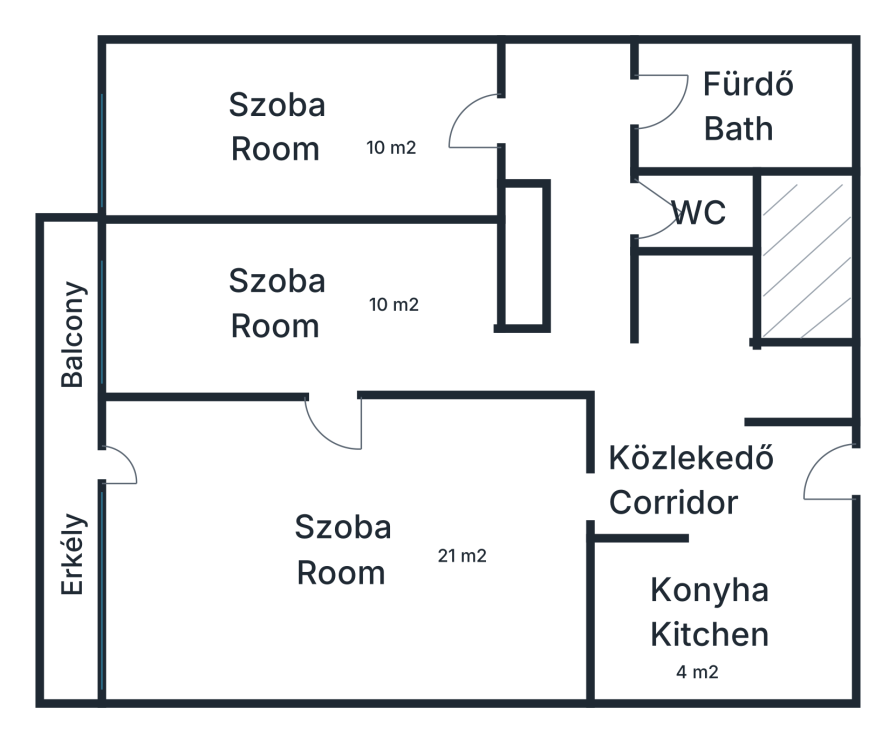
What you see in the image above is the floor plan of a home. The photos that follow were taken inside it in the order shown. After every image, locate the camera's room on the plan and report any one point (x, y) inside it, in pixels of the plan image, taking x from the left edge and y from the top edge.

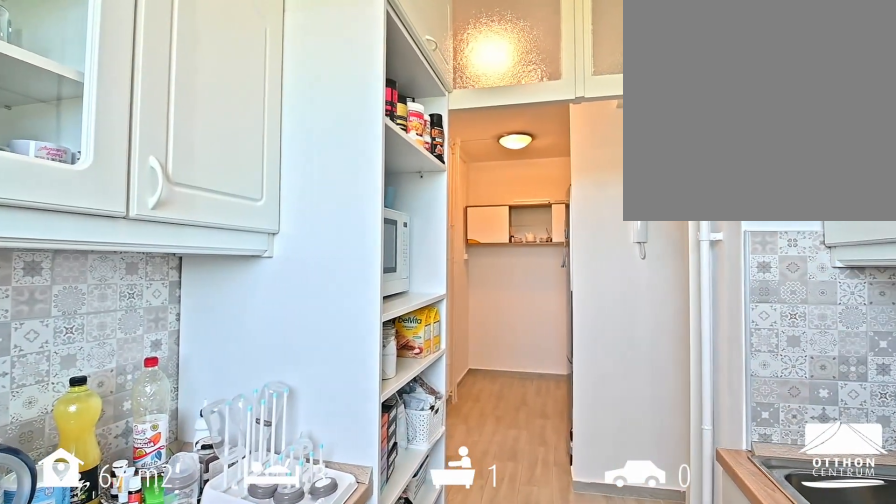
(712, 611)
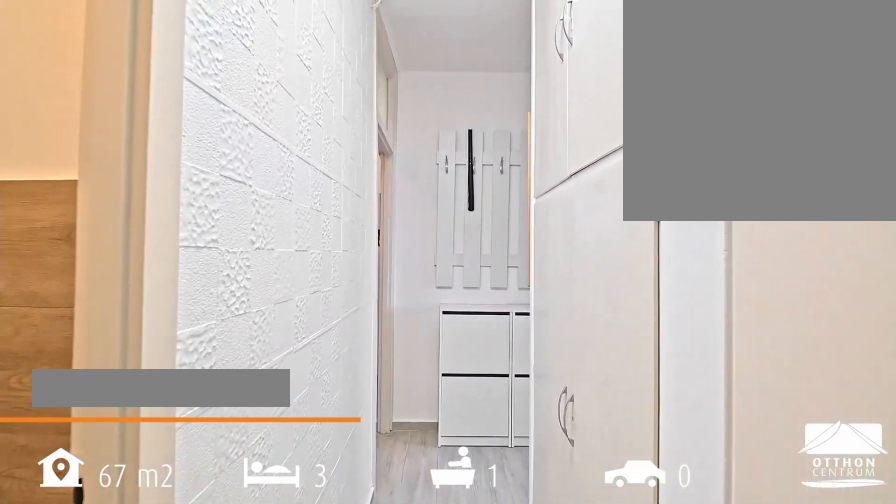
(589, 198)
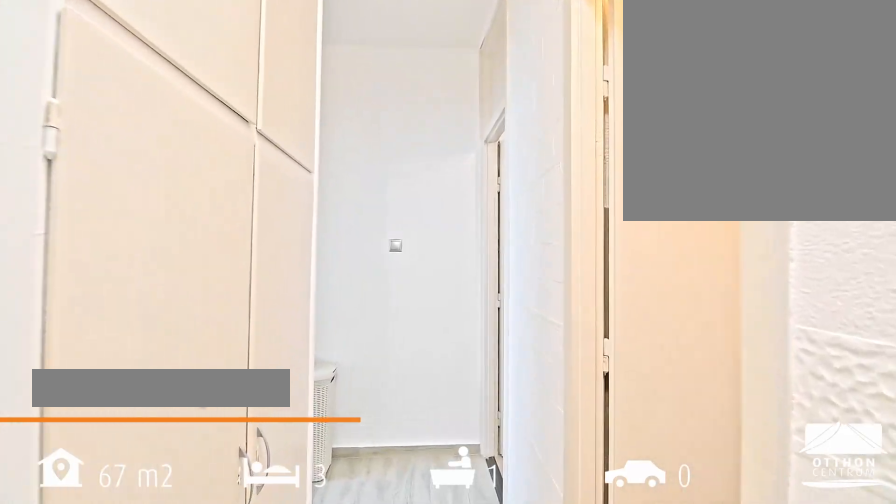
(589, 198)
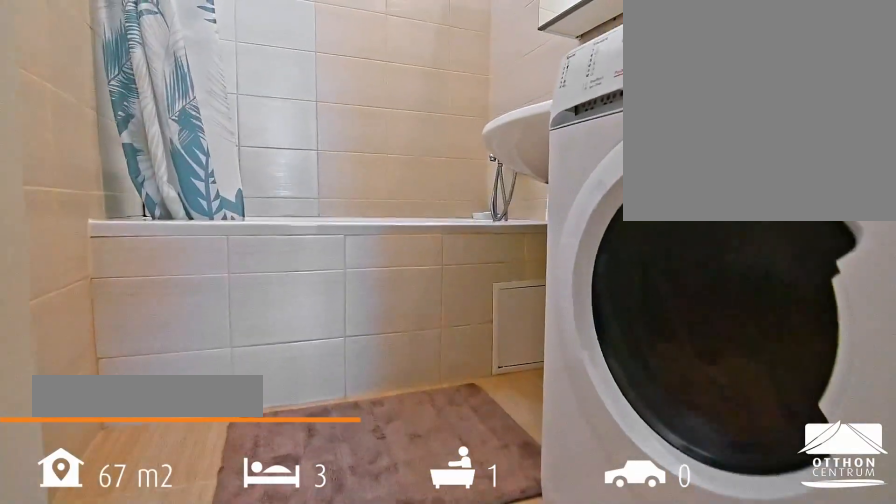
(754, 108)
